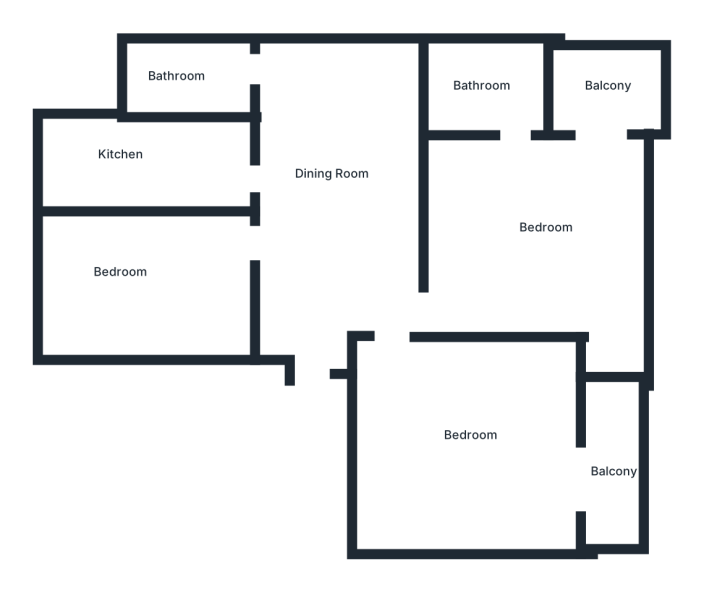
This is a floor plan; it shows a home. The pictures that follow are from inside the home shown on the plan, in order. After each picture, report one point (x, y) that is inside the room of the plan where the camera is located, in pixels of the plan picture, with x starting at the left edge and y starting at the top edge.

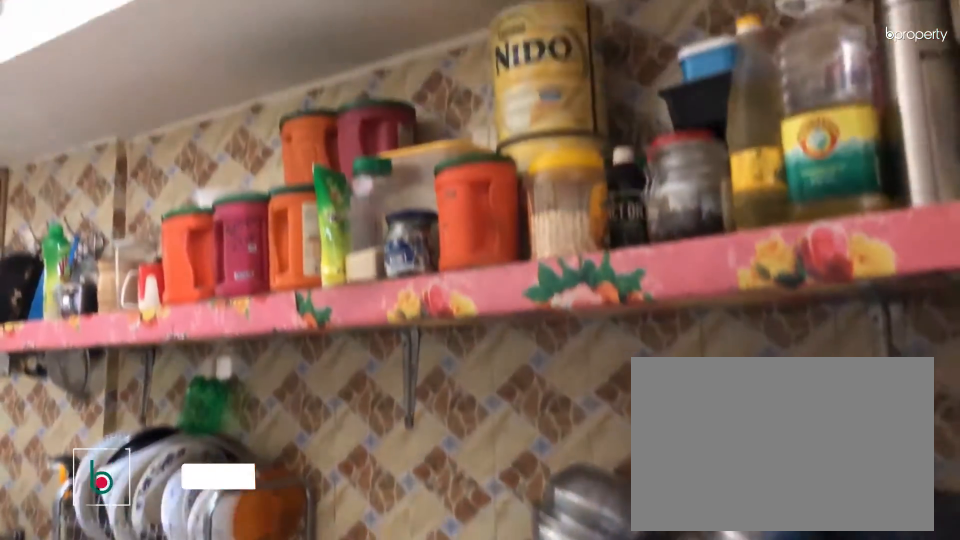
(156, 166)
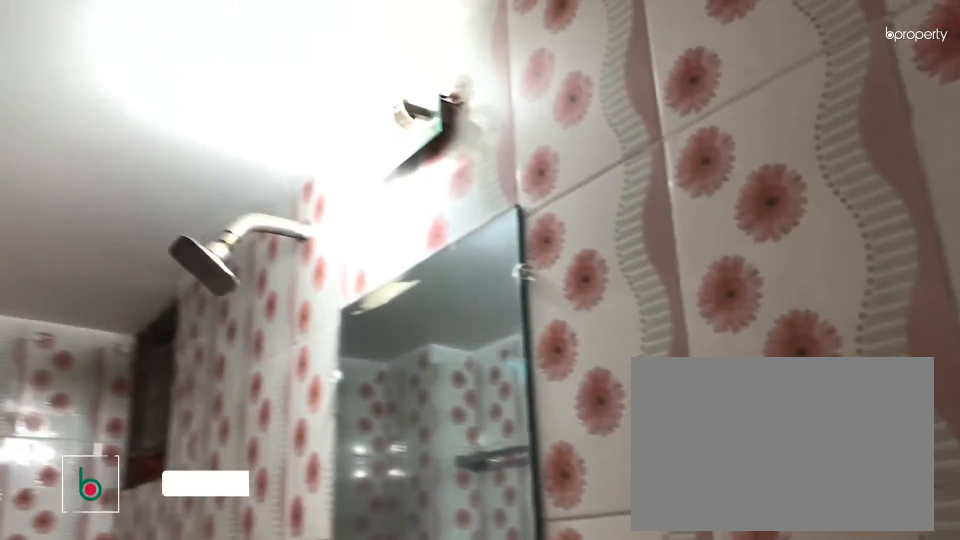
(200, 76)
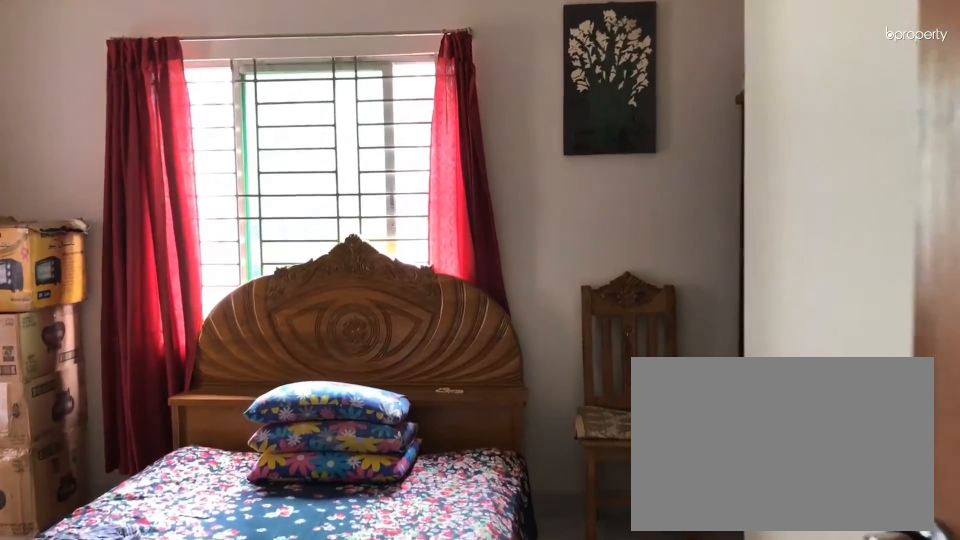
(541, 254)
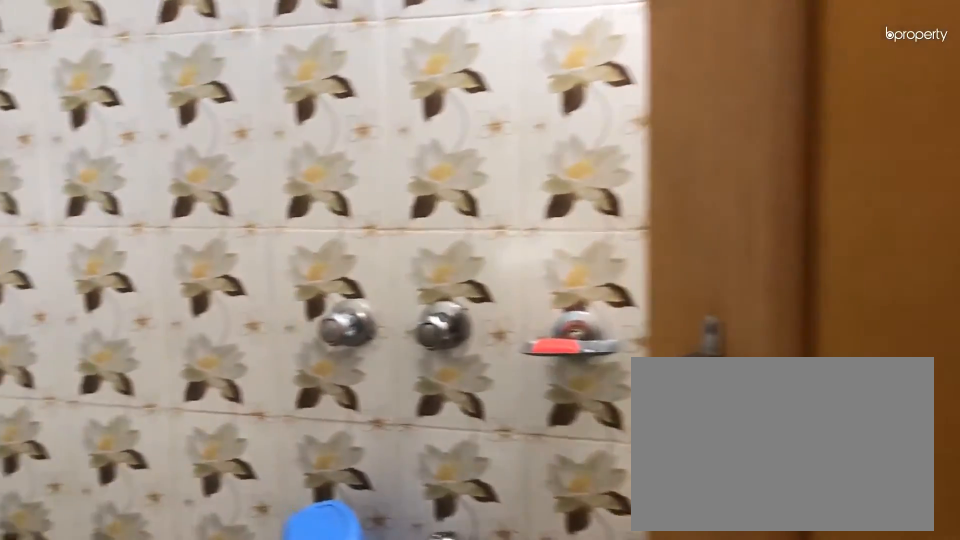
(492, 96)
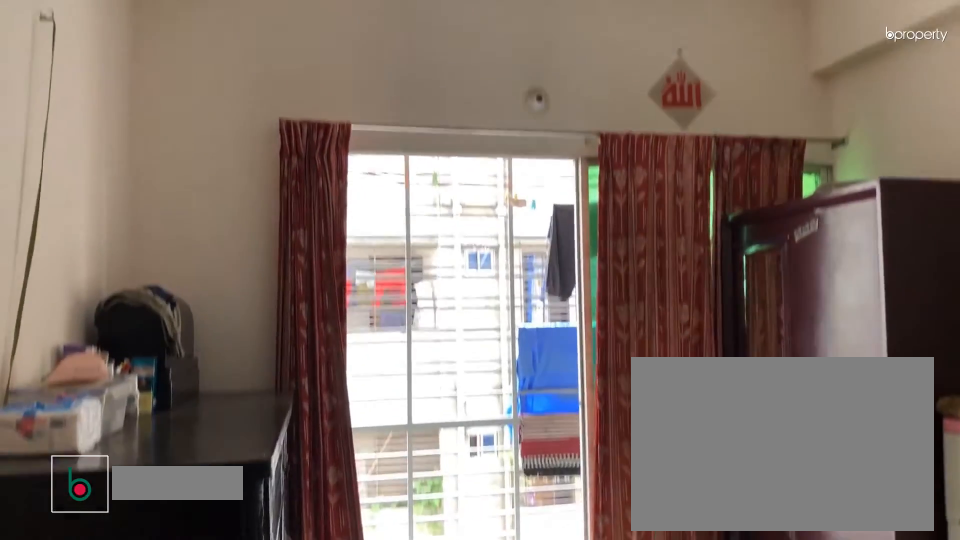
(460, 453)
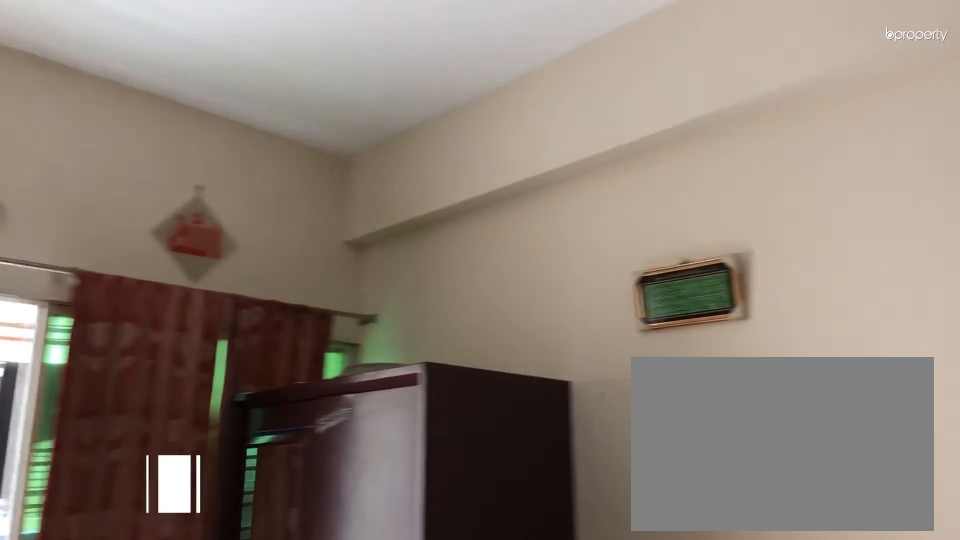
(460, 453)
